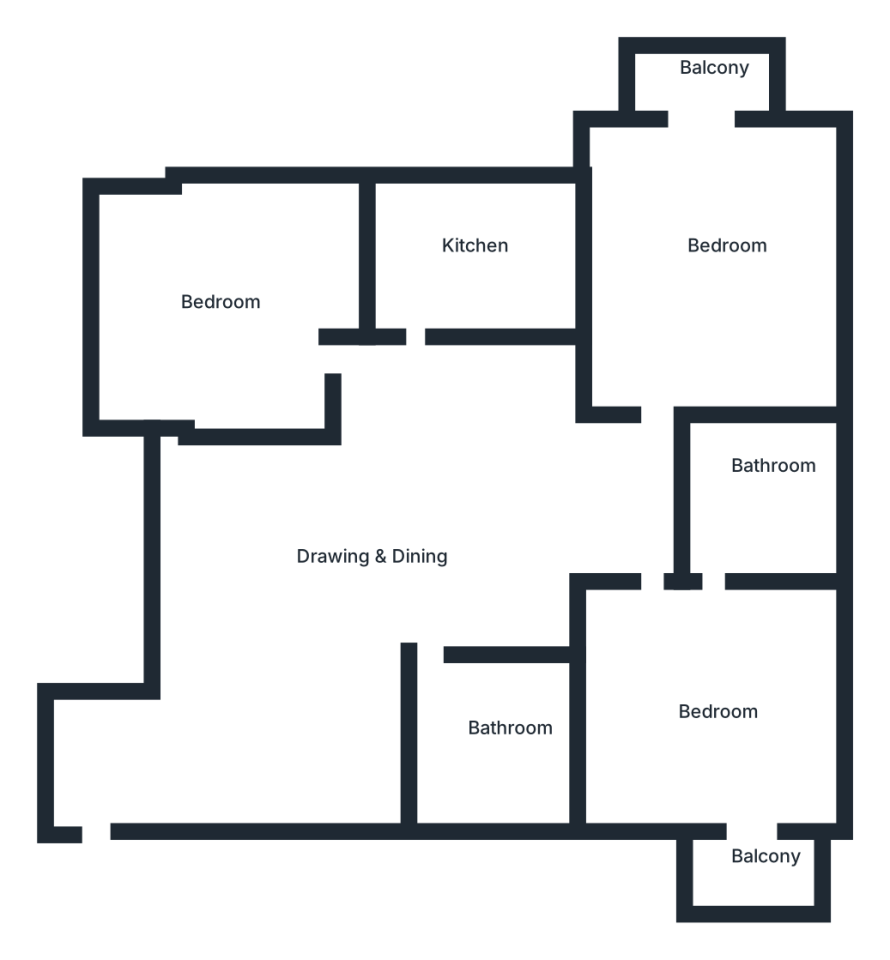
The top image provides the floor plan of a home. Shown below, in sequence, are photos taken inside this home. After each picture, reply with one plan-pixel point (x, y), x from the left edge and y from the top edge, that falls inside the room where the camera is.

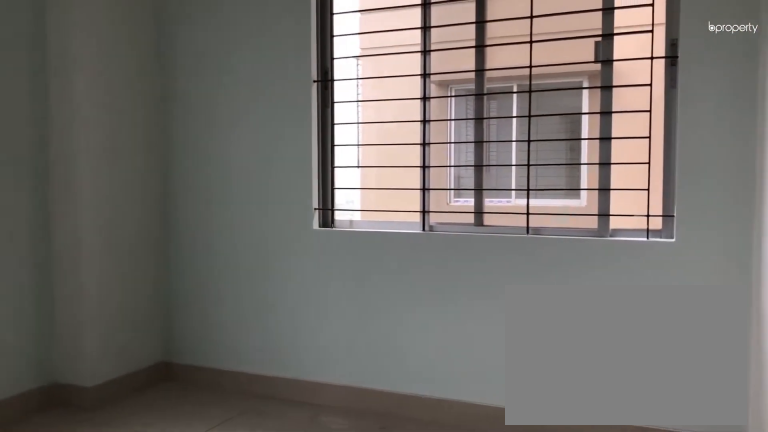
(717, 244)
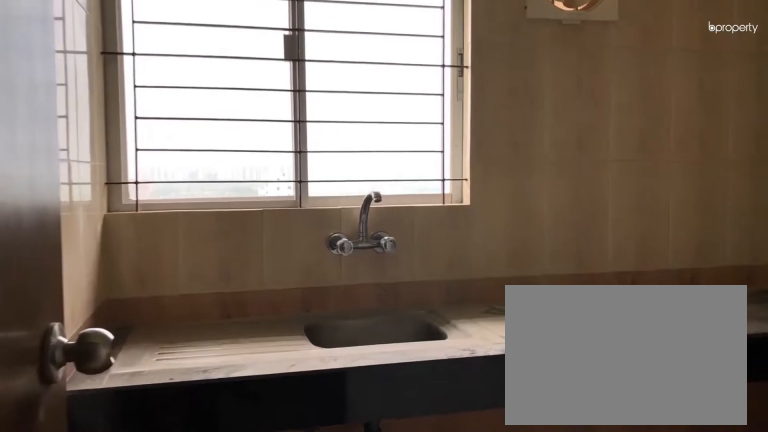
(459, 257)
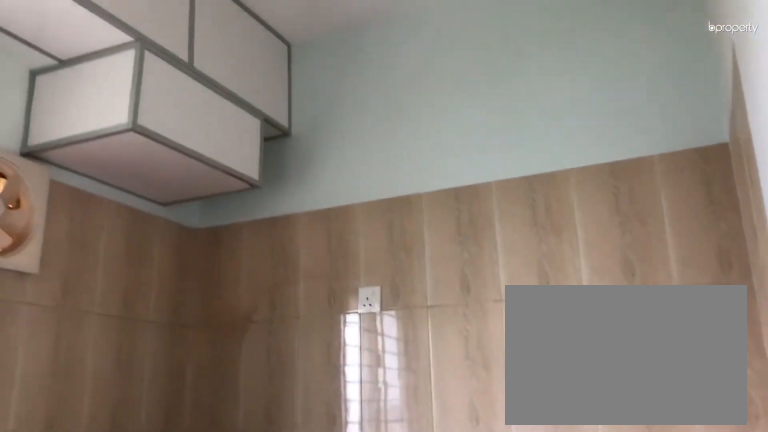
(459, 257)
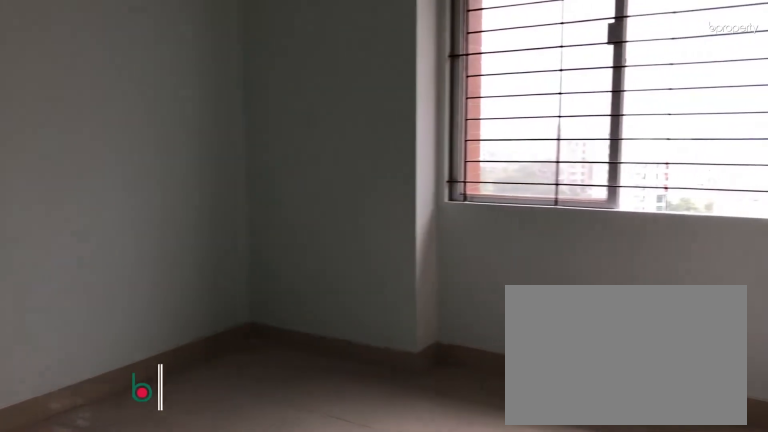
(226, 321)
